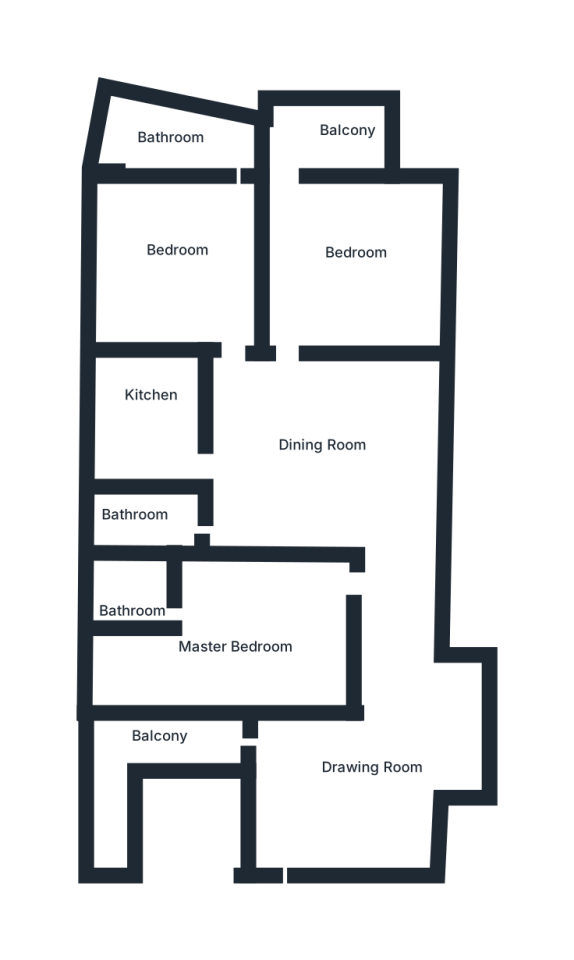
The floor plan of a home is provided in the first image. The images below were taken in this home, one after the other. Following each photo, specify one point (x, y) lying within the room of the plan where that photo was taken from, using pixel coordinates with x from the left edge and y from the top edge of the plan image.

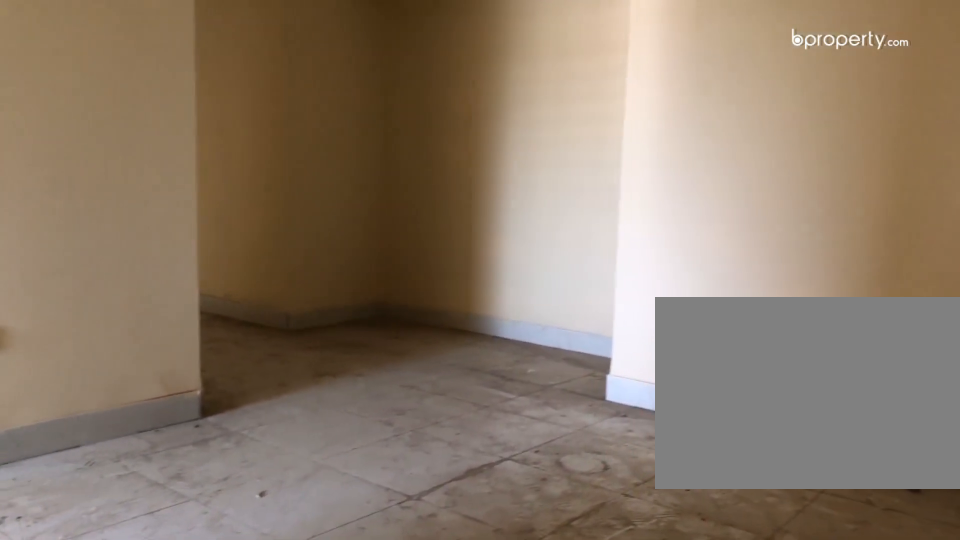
(359, 791)
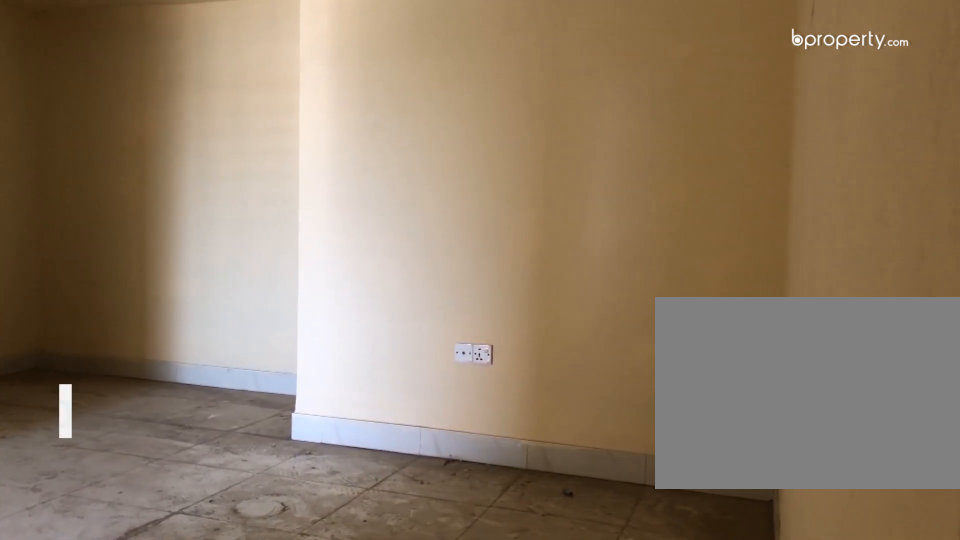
(359, 791)
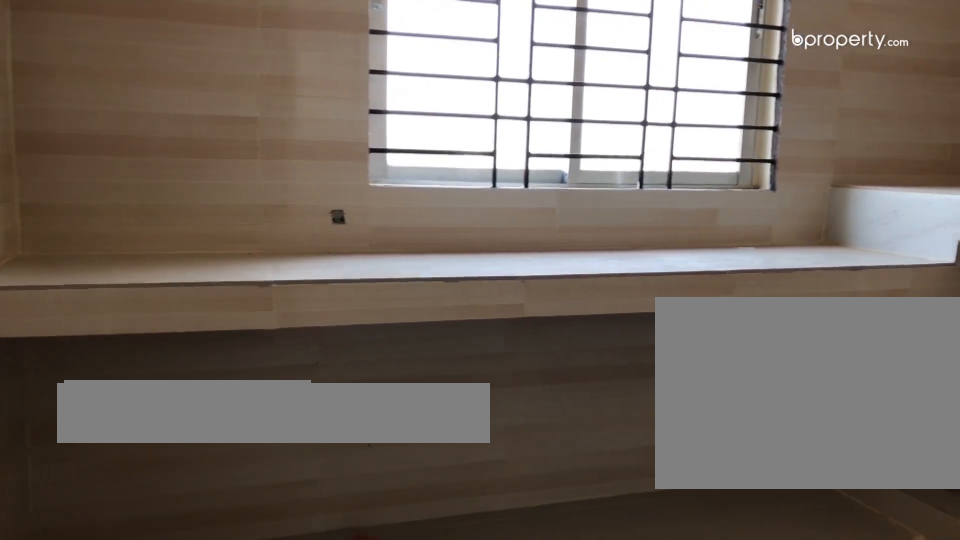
(157, 422)
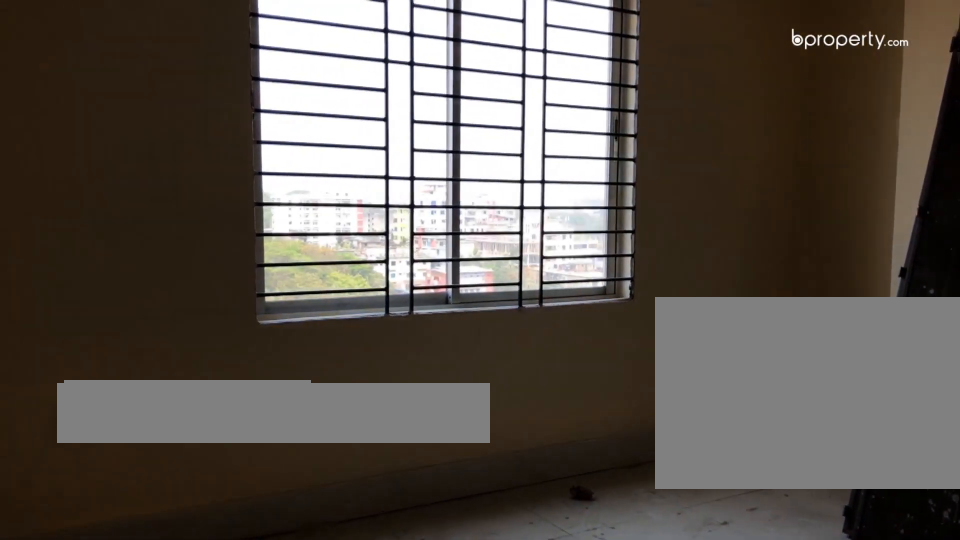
(193, 238)
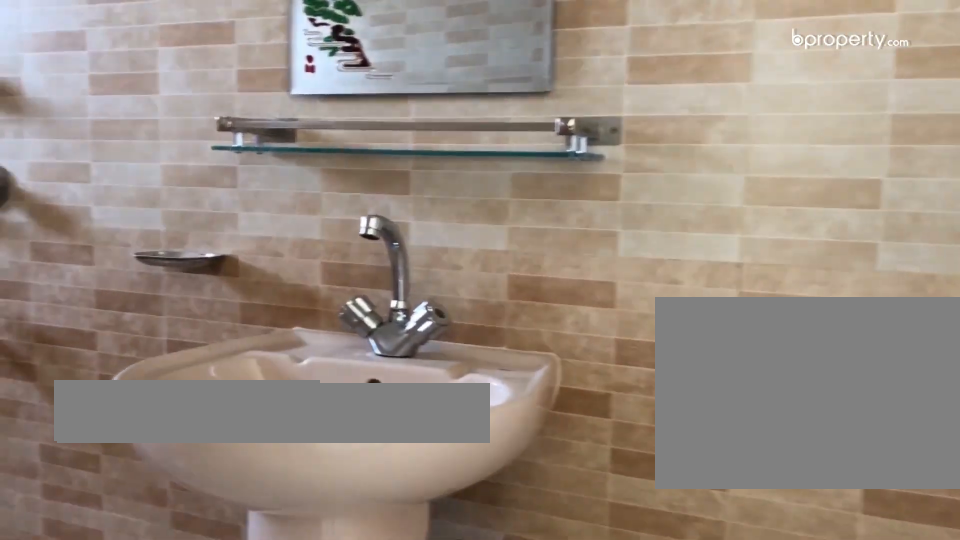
(184, 145)
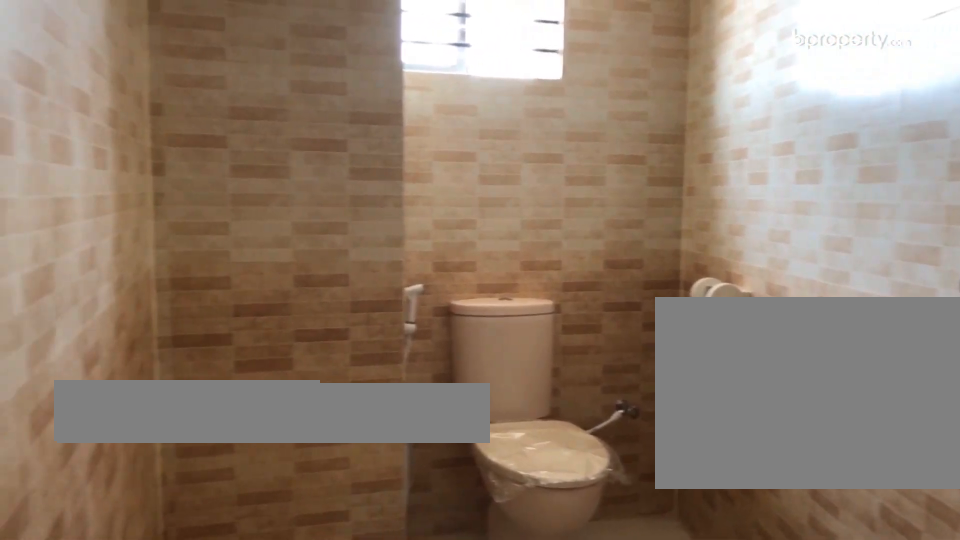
(184, 145)
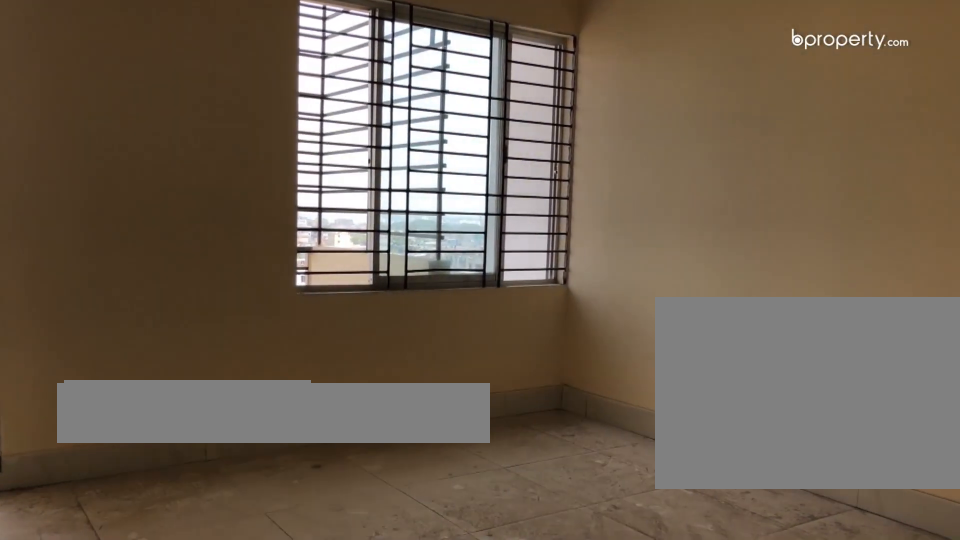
(341, 279)
